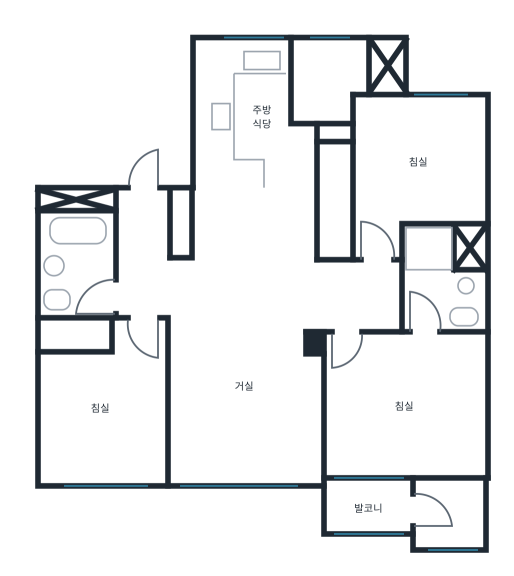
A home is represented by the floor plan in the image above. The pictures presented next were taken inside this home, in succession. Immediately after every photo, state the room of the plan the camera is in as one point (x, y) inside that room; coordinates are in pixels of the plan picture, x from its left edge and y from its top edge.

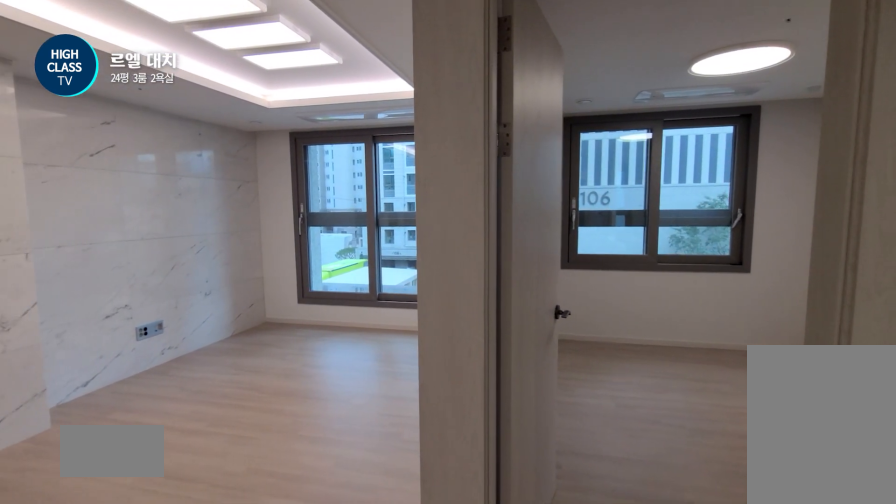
(157, 289)
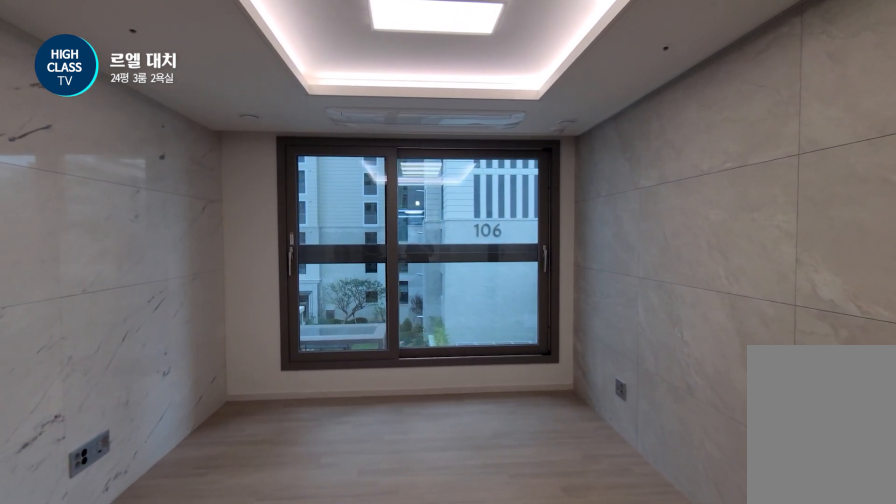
(244, 371)
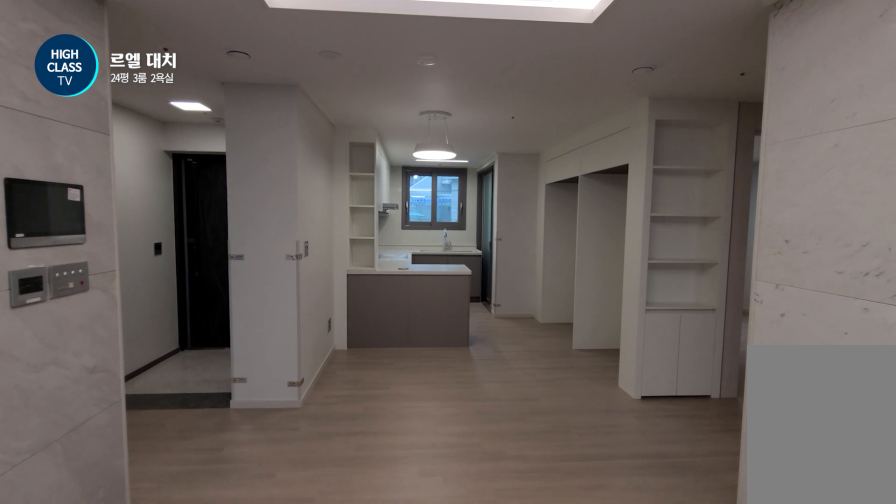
(244, 371)
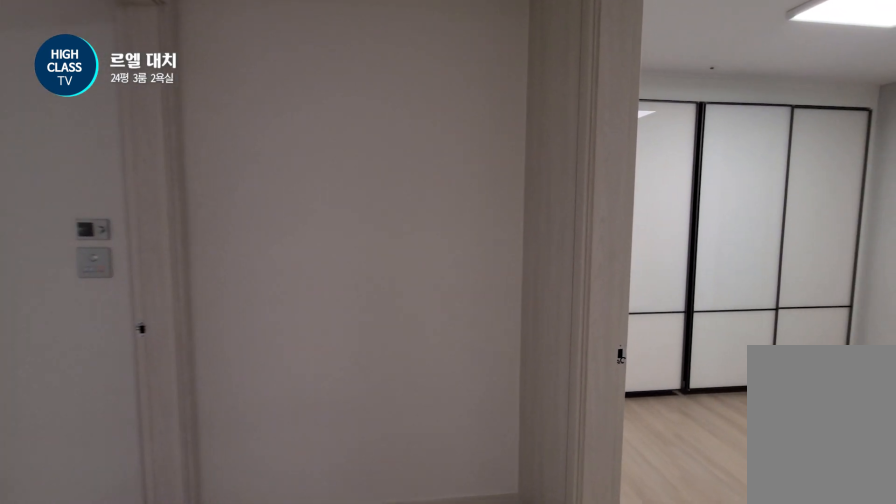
(362, 297)
